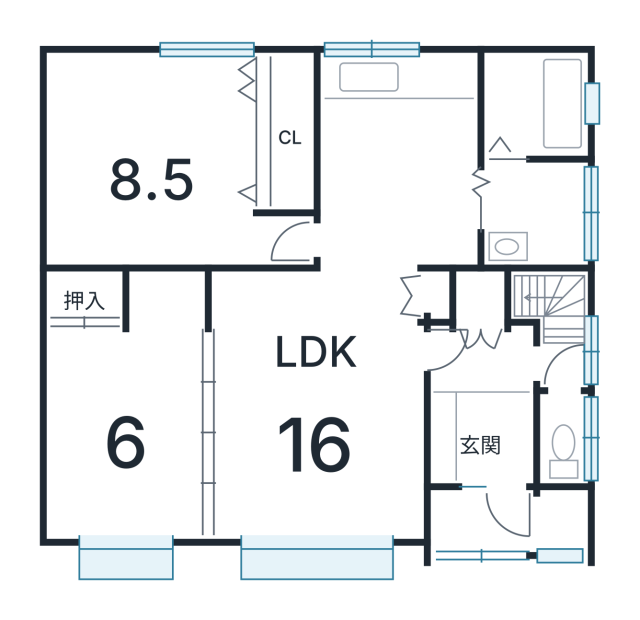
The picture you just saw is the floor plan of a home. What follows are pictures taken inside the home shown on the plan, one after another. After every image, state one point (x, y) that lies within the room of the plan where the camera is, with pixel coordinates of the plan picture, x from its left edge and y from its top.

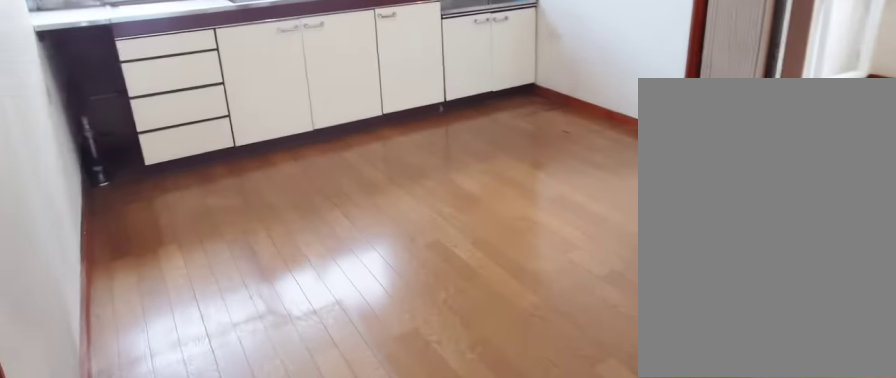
(395, 168)
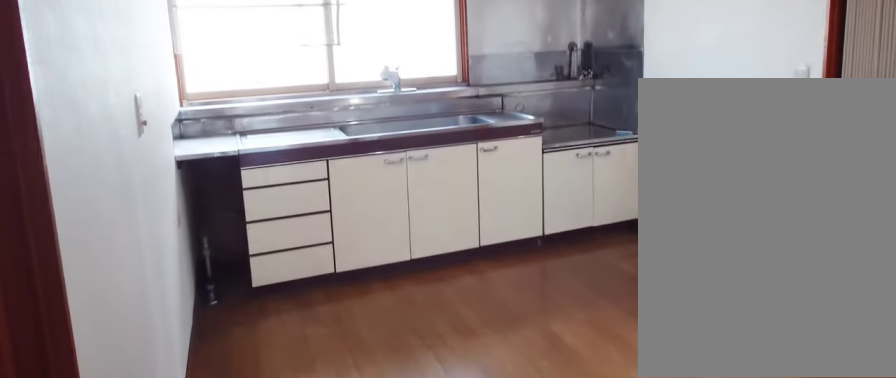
(395, 168)
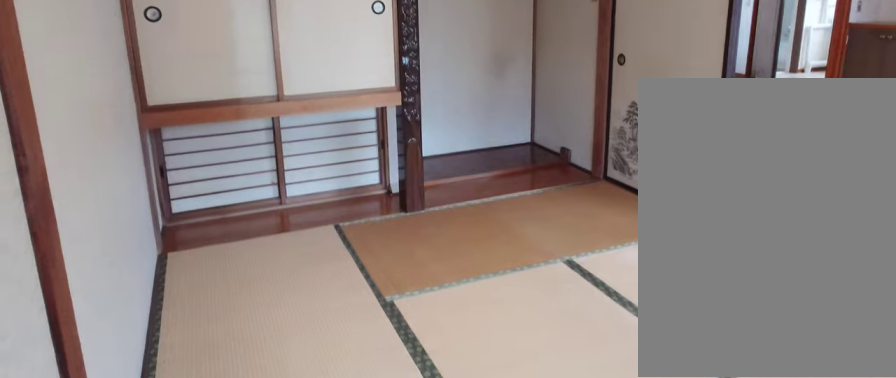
(127, 429)
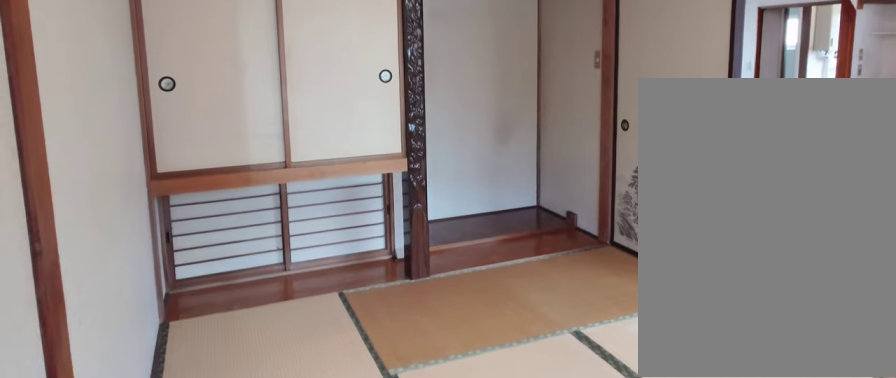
(127, 429)
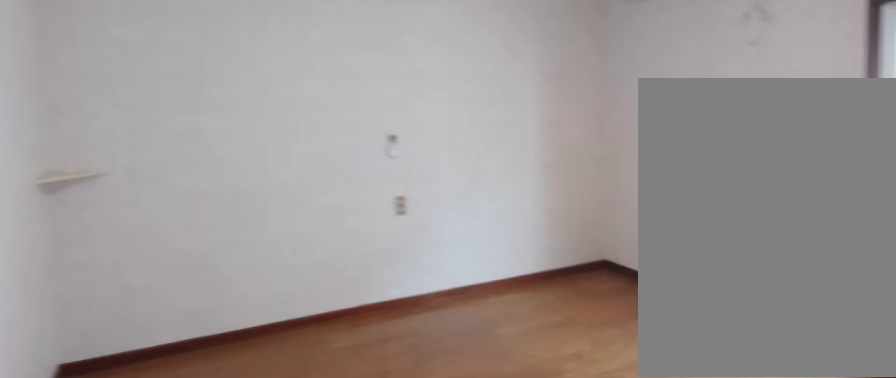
(150, 161)
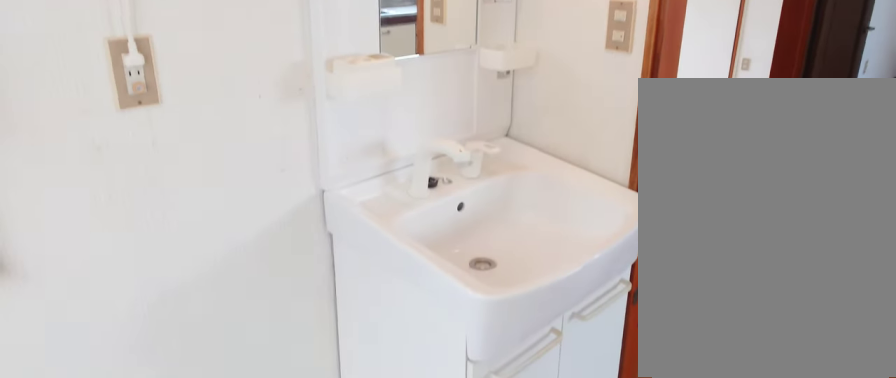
(529, 218)
